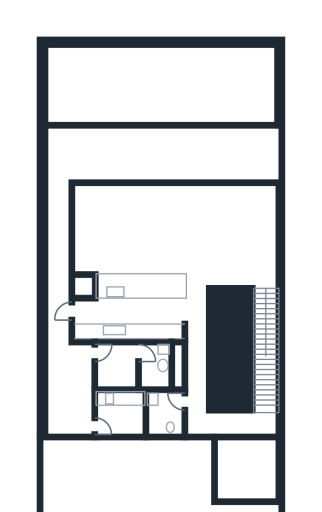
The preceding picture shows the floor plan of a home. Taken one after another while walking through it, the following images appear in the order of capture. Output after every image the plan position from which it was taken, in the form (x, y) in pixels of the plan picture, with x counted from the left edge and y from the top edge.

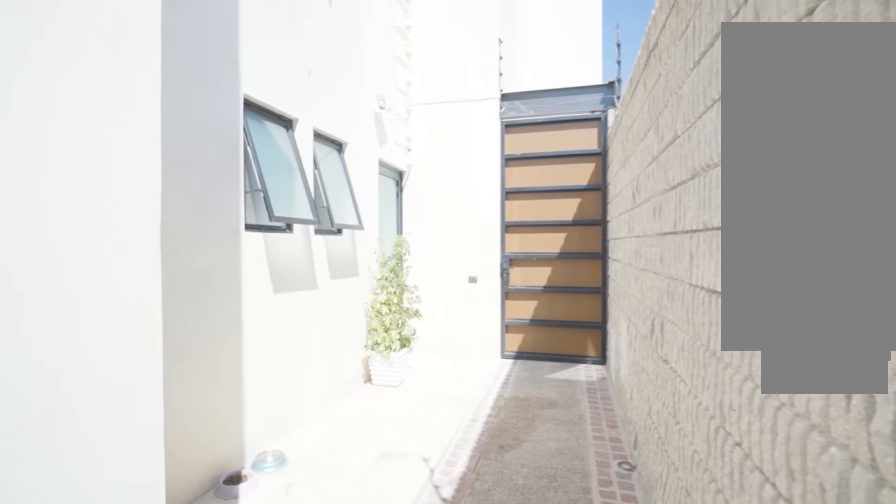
(59, 309)
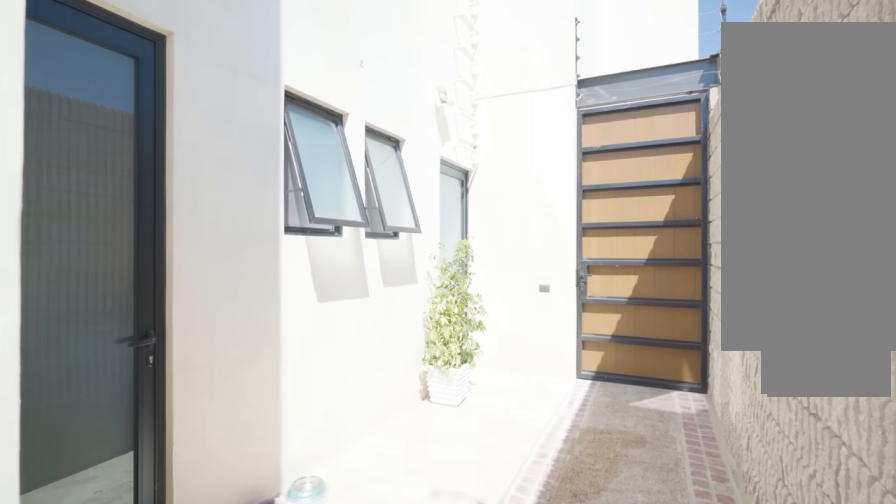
(55, 315)
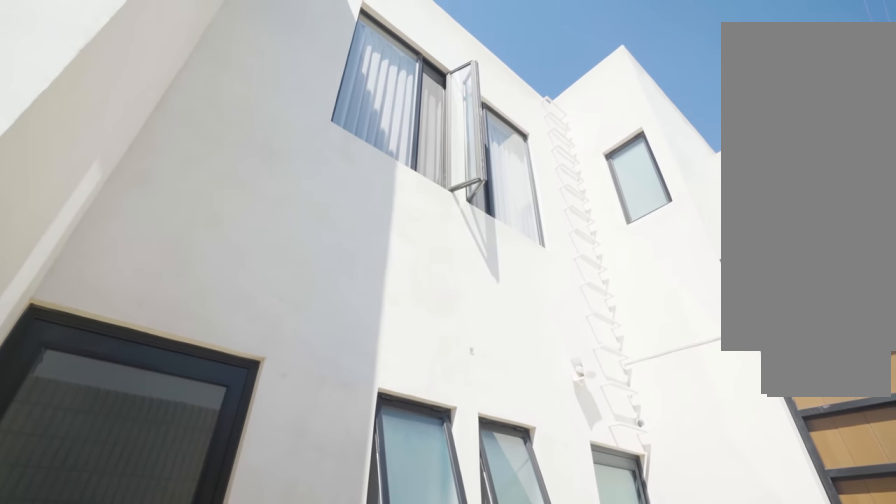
(59, 358)
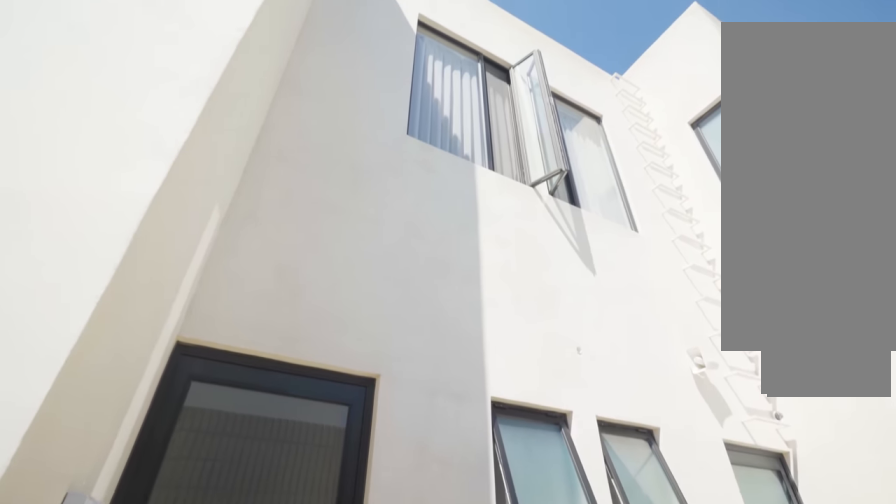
(59, 367)
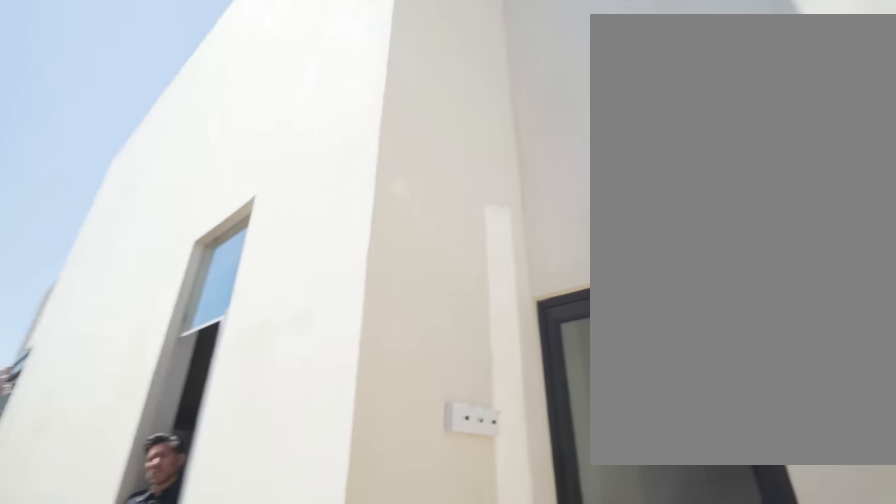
(58, 375)
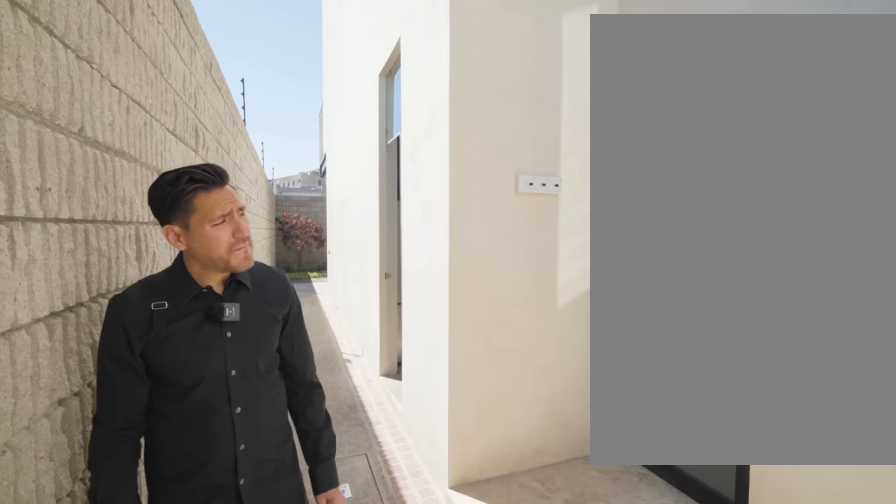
(56, 390)
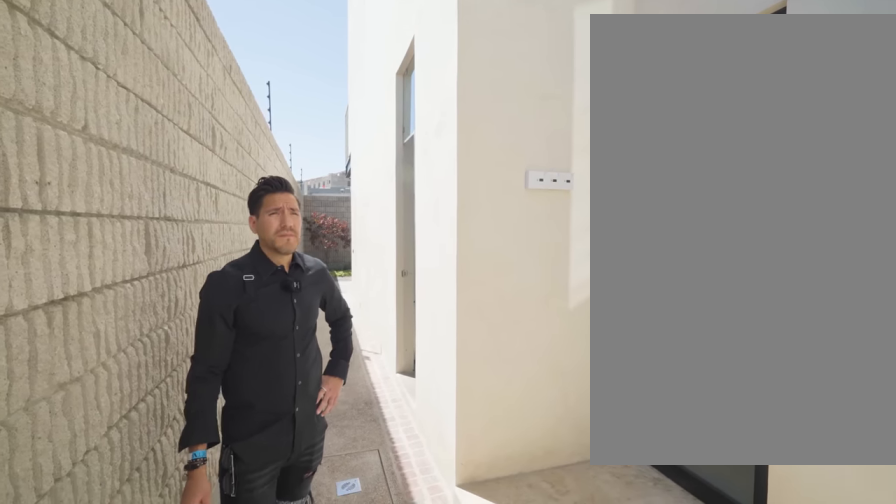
(56, 389)
